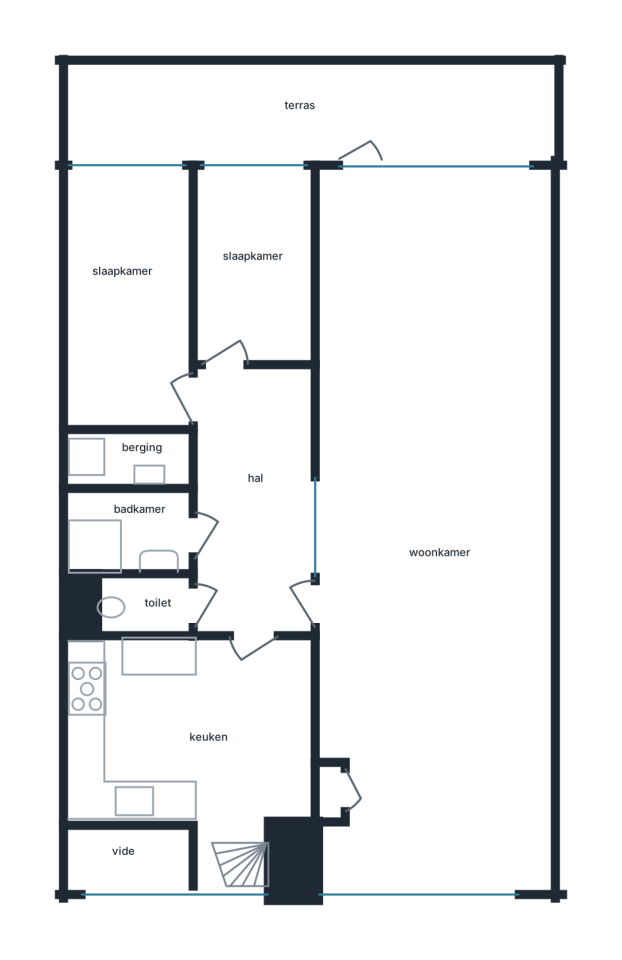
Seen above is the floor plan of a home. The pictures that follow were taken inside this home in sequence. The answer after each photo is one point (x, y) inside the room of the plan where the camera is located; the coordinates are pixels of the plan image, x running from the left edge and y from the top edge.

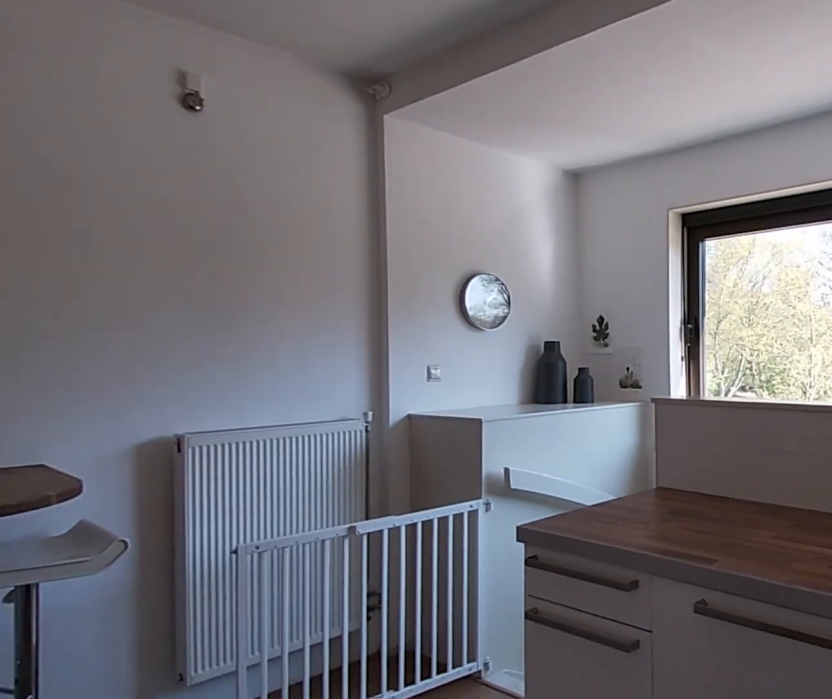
(193, 735)
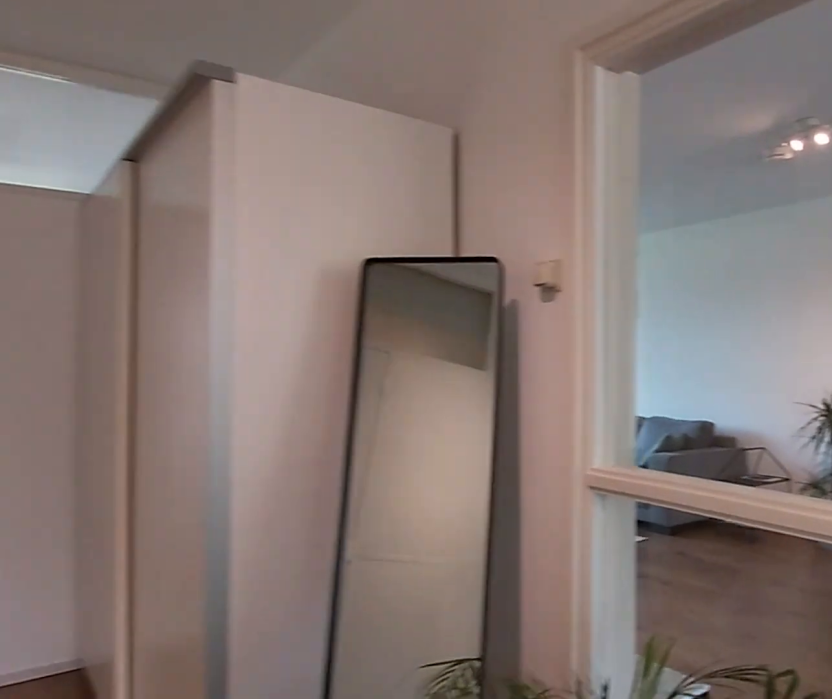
(254, 501)
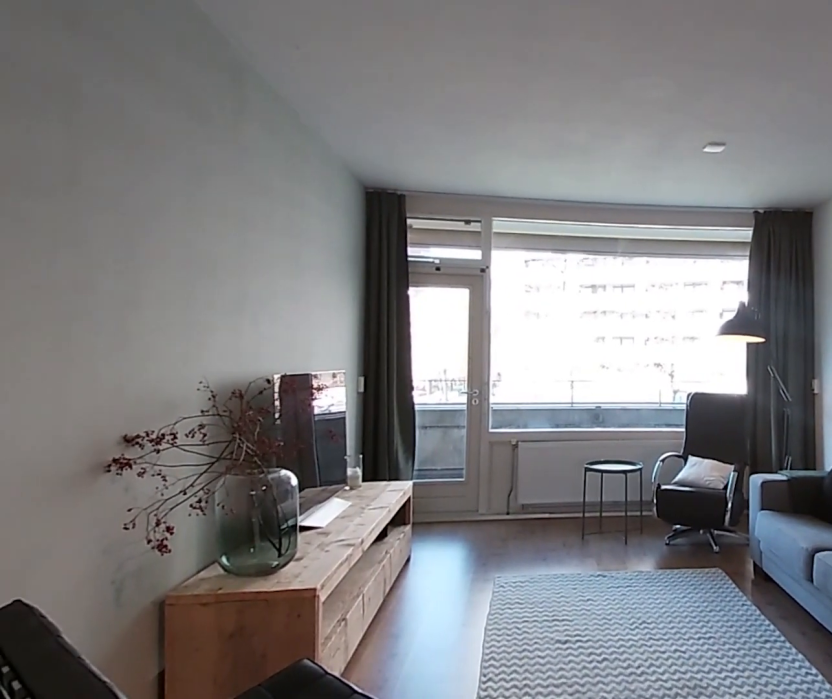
(448, 349)
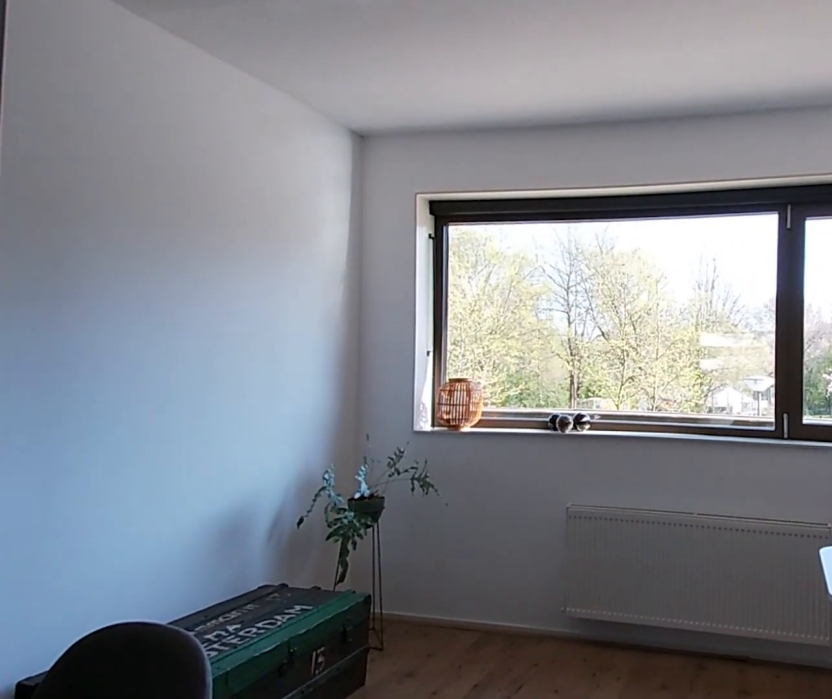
(448, 349)
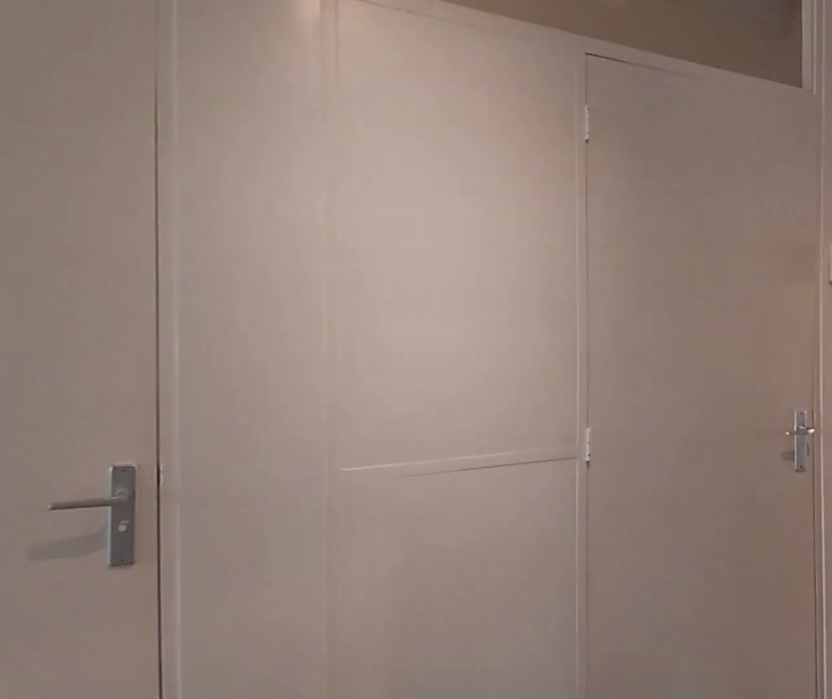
(254, 503)
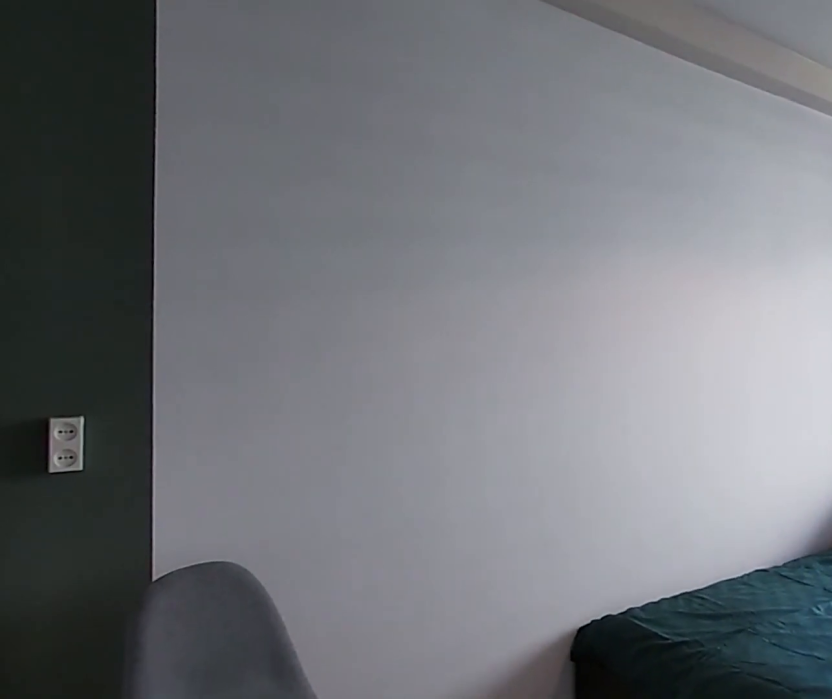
(131, 300)
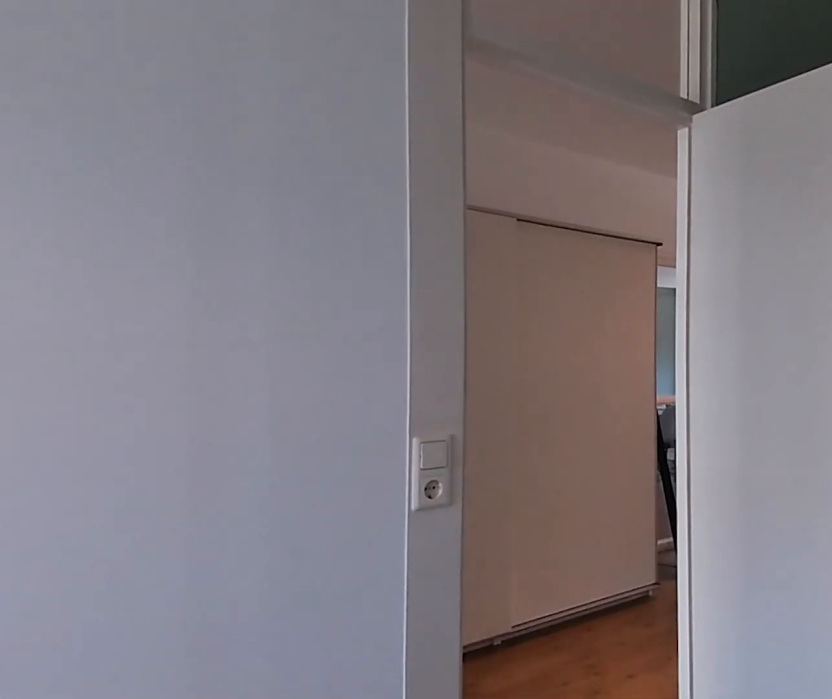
(131, 300)
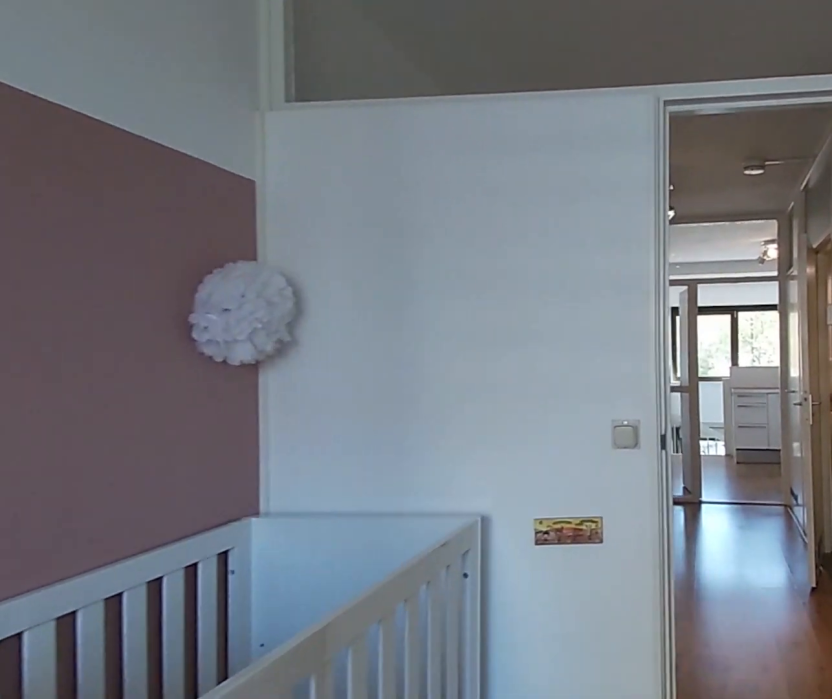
(252, 268)
